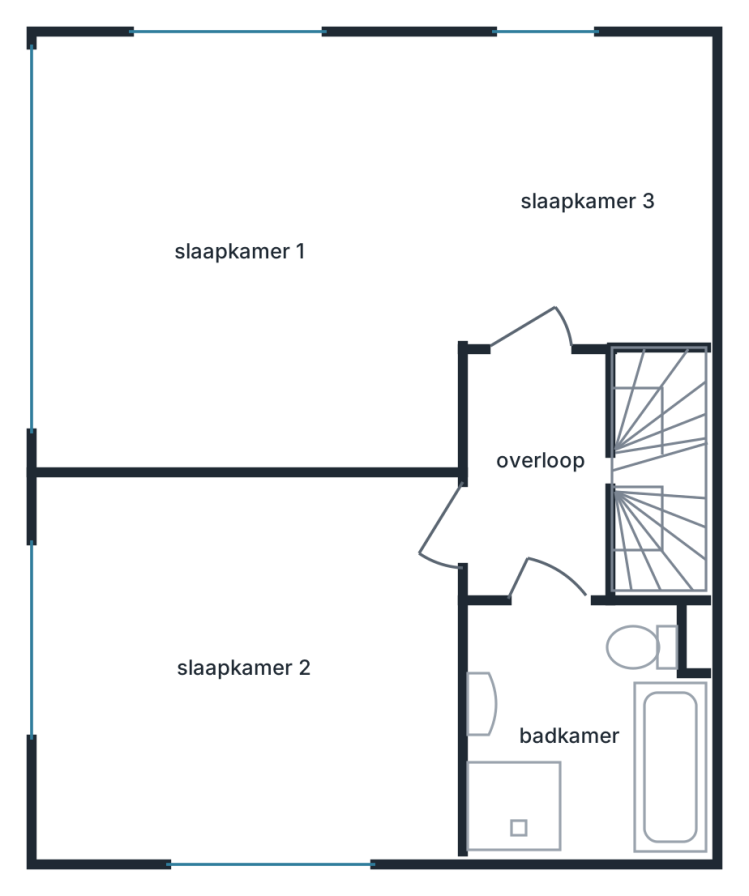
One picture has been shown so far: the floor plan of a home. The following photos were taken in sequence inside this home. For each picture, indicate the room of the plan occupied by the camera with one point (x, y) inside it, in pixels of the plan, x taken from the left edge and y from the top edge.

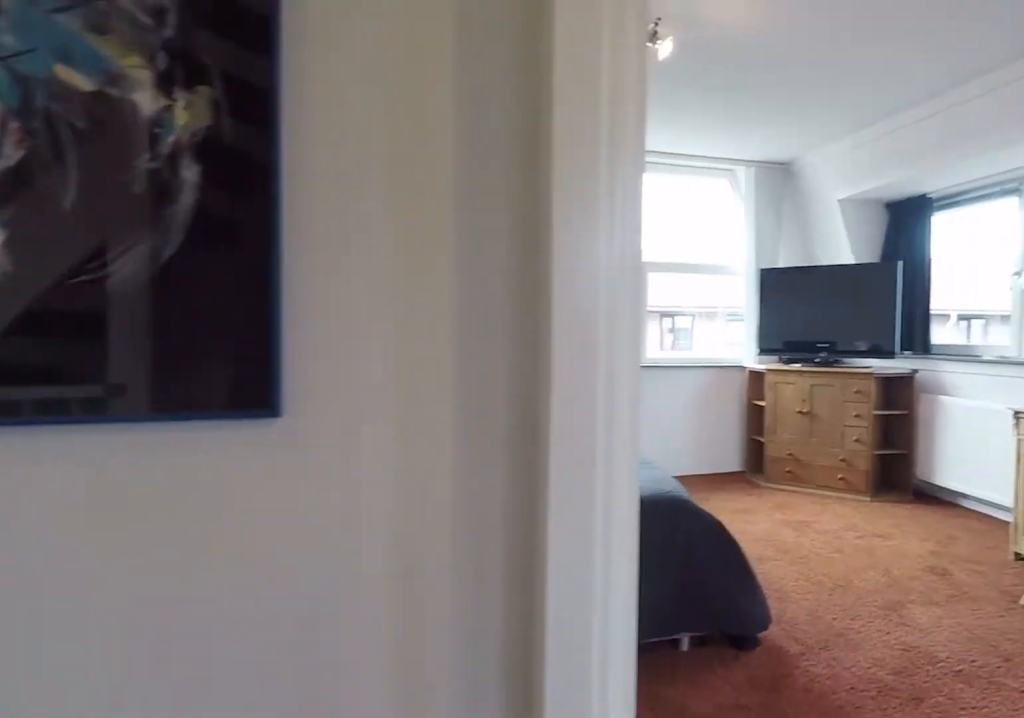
(540, 475)
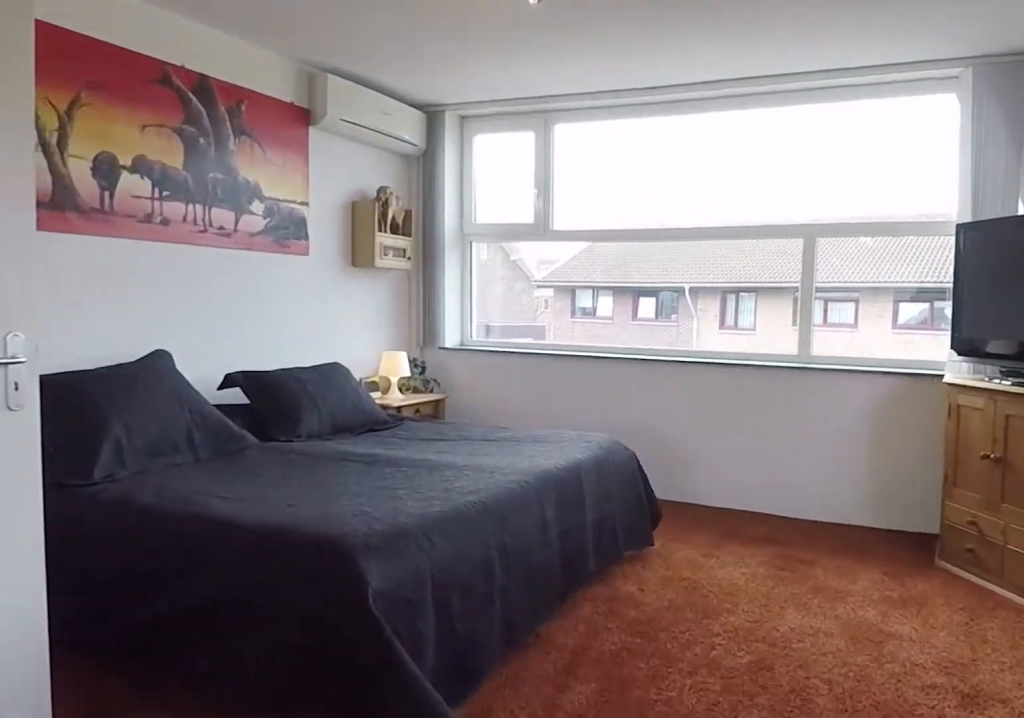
(542, 195)
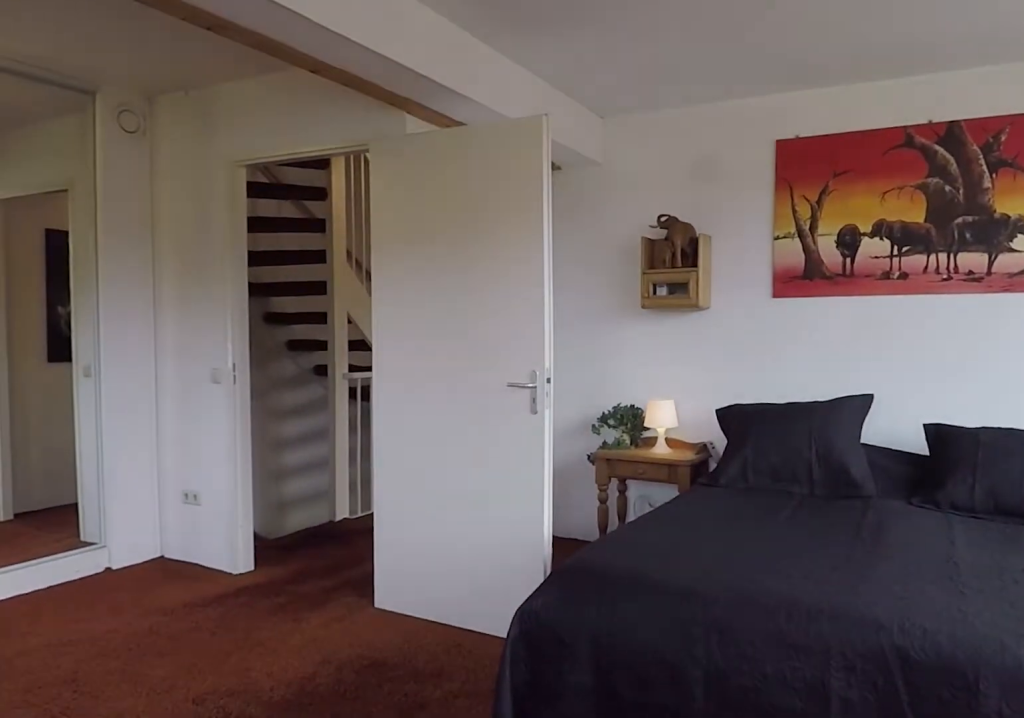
(542, 195)
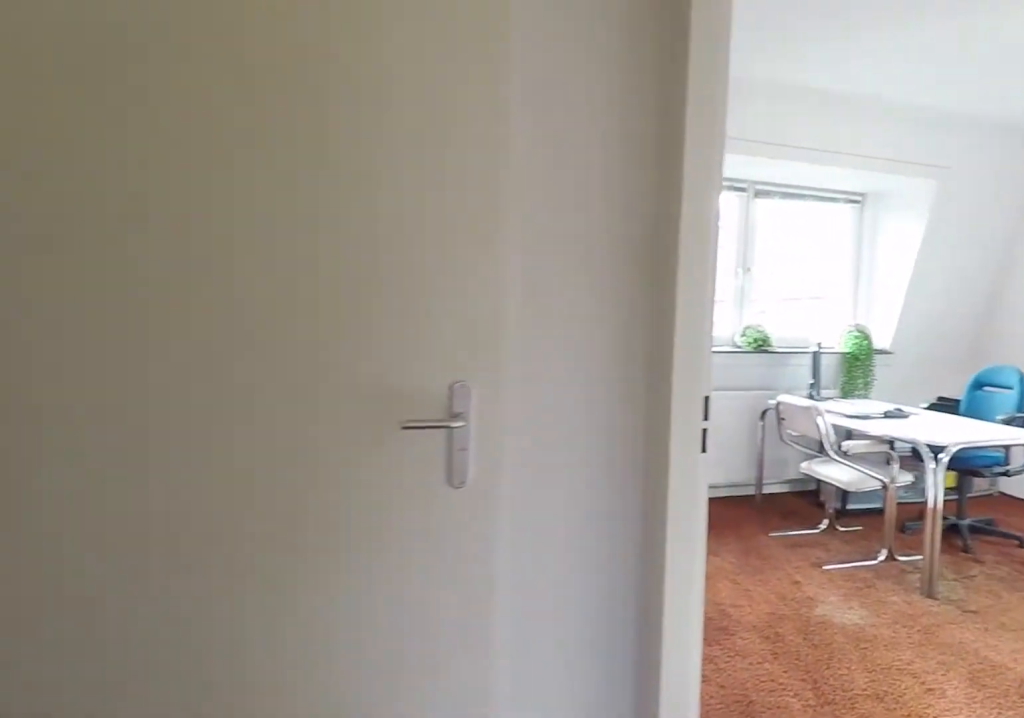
(540, 475)
